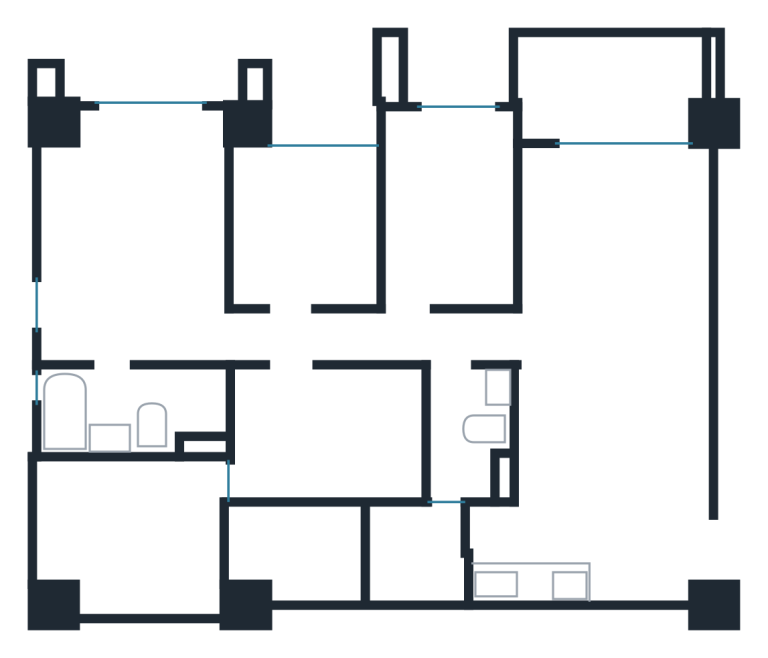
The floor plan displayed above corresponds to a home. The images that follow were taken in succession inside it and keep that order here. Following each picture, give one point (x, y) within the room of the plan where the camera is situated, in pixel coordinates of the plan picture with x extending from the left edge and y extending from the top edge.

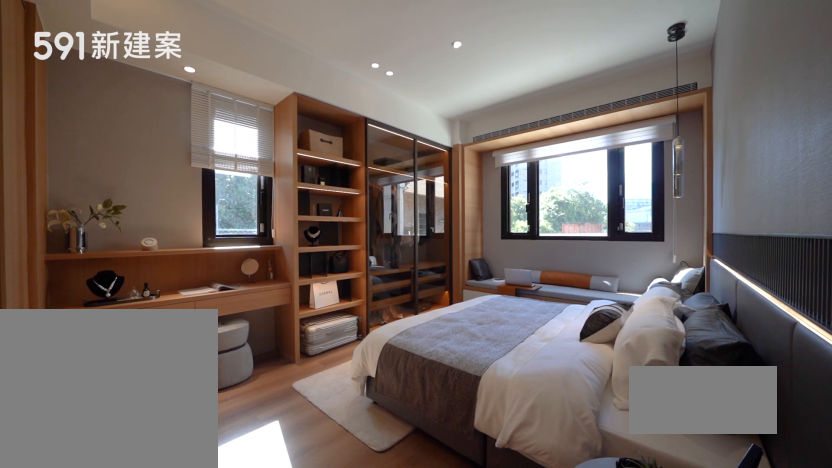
(137, 239)
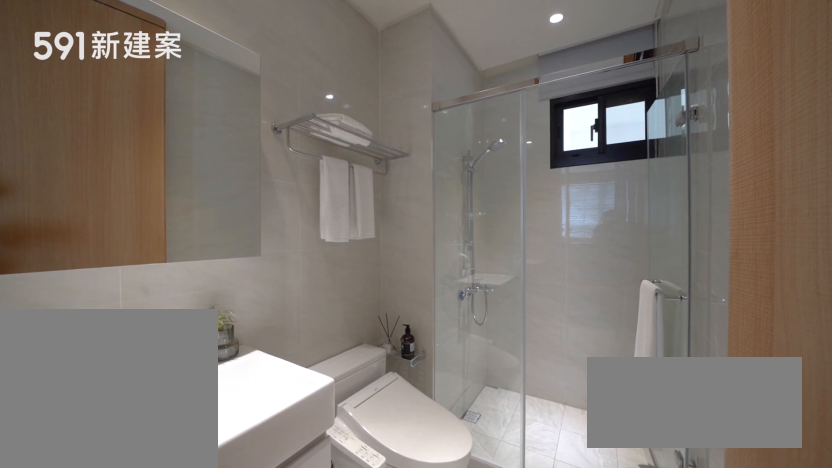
(468, 436)
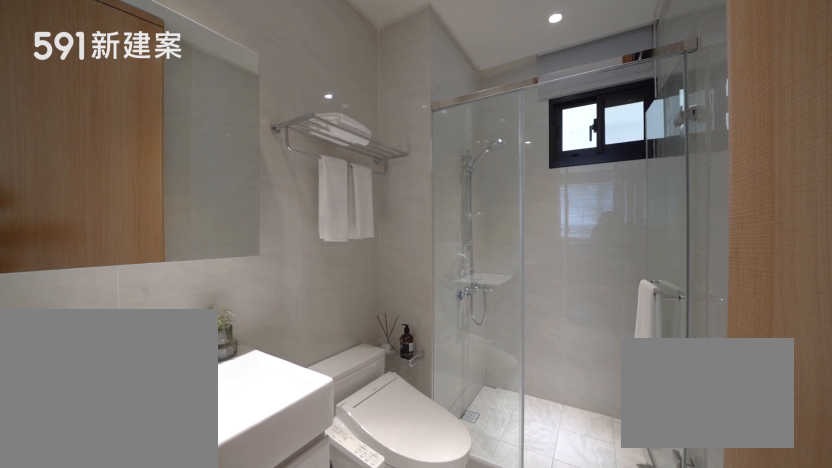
(468, 436)
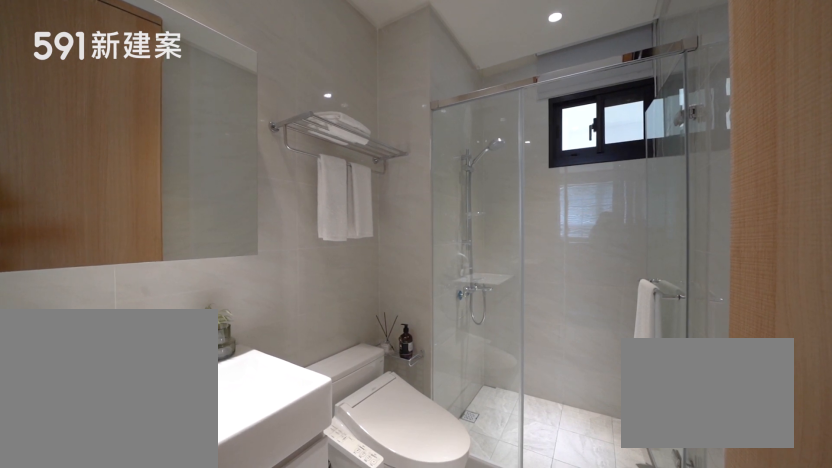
(468, 436)
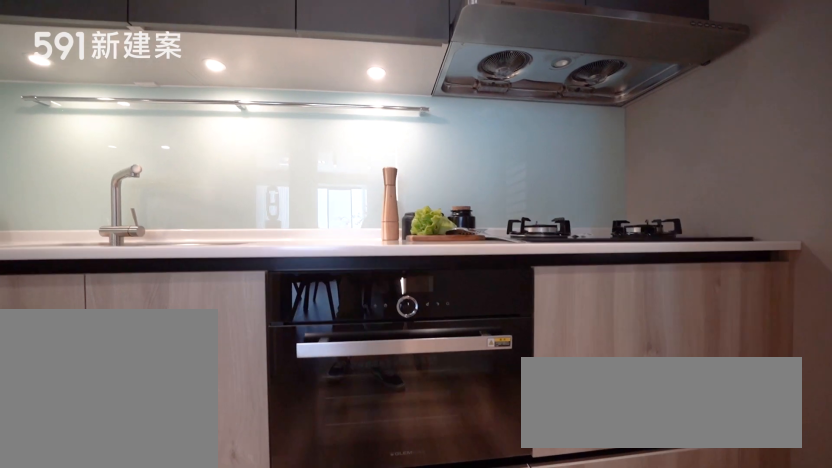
(551, 555)
